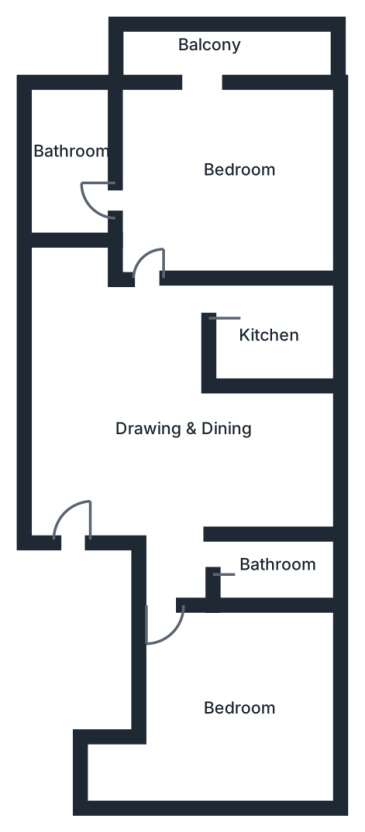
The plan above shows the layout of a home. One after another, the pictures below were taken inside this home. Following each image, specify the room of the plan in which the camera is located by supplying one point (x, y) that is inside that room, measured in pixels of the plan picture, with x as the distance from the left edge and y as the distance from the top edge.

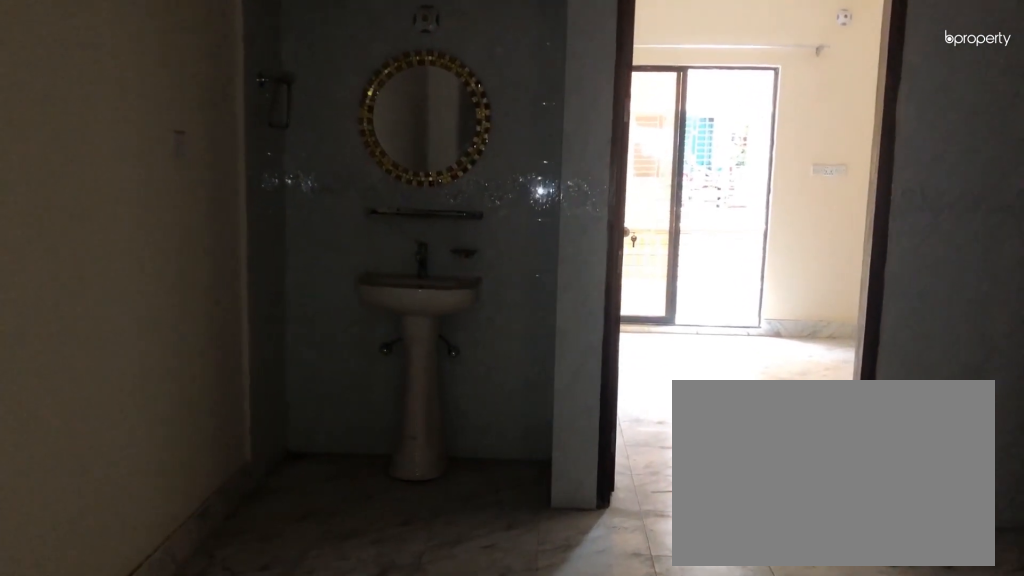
(163, 436)
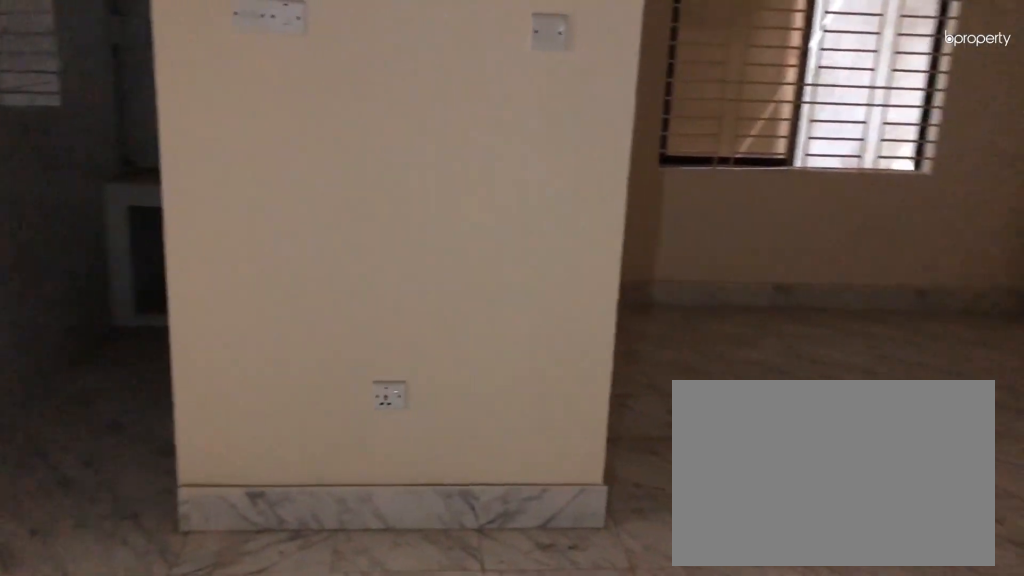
(163, 436)
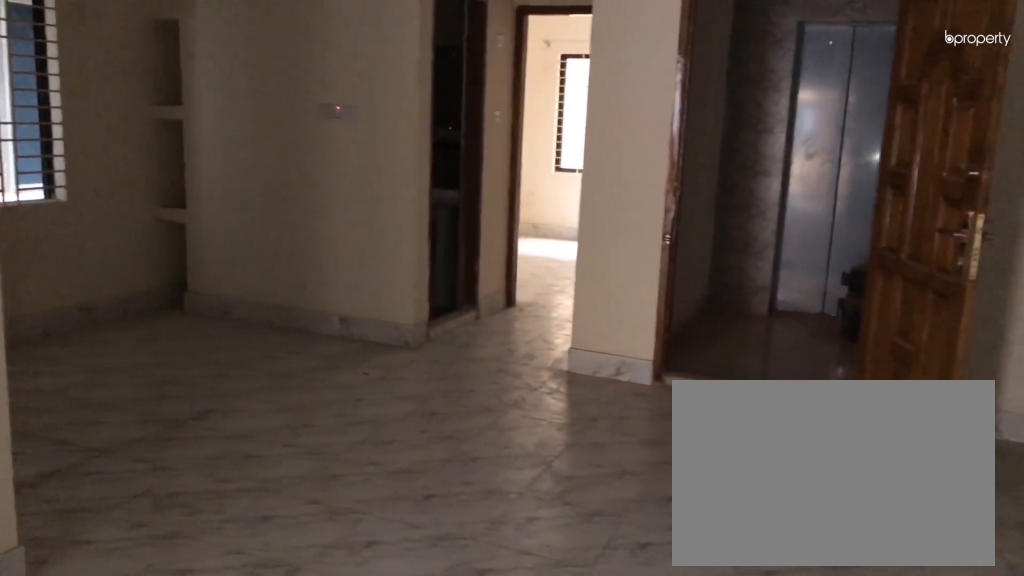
(163, 436)
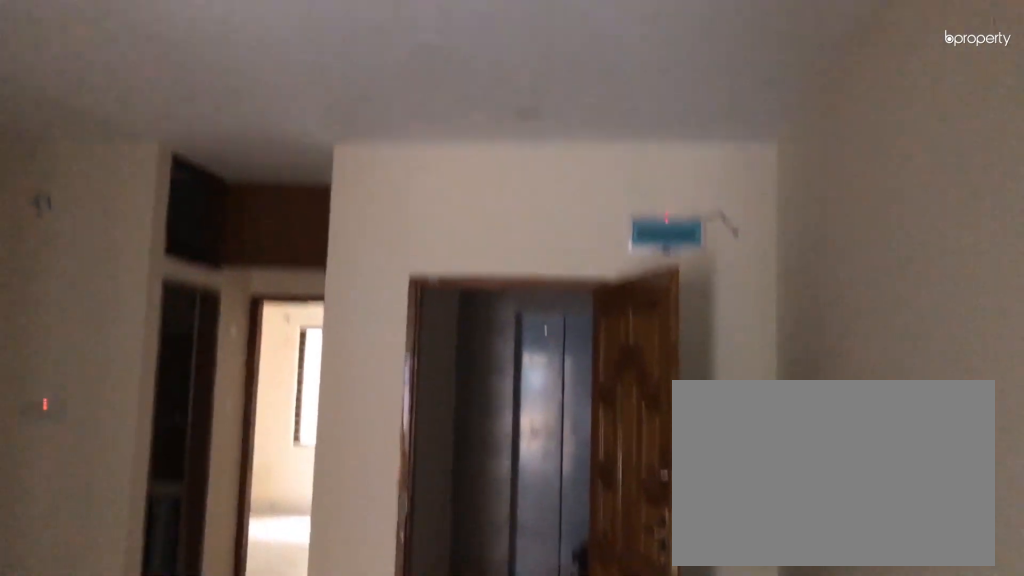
(163, 436)
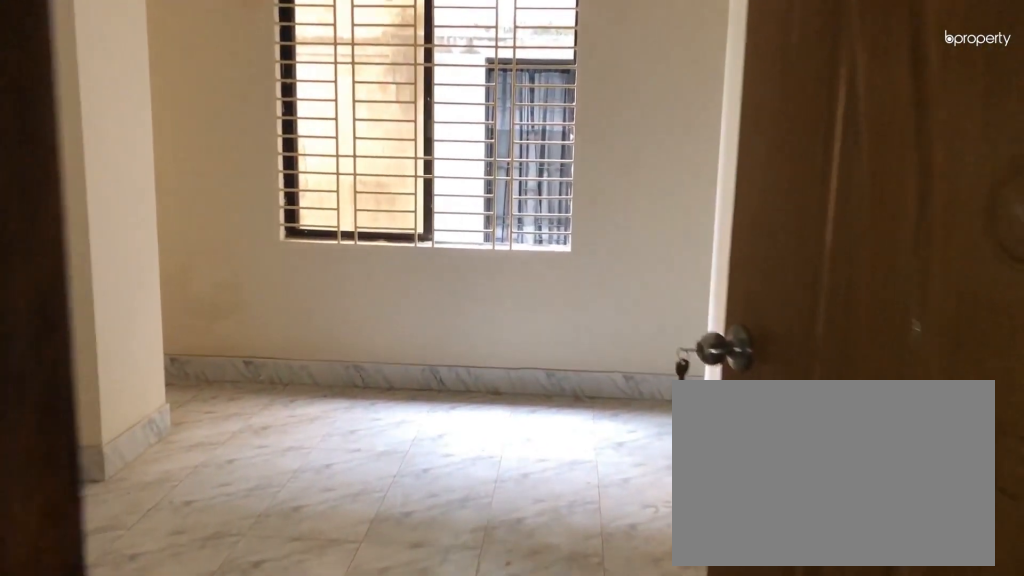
(236, 724)
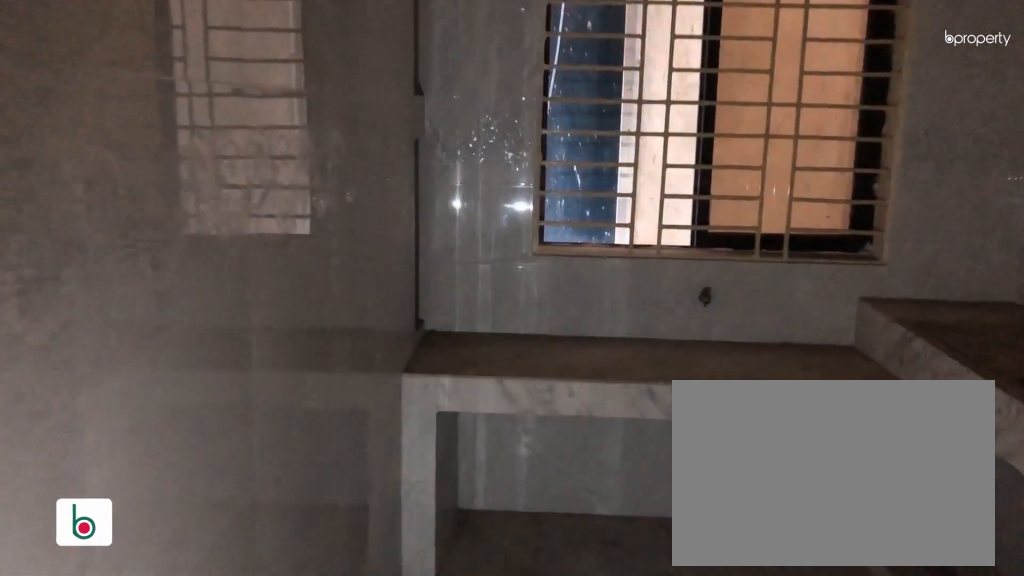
(273, 333)
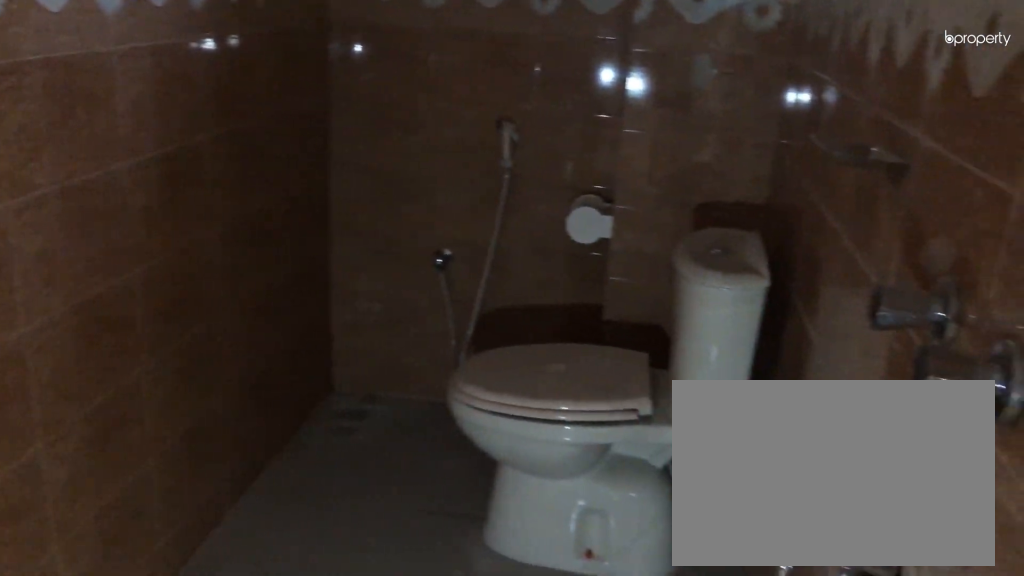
(71, 164)
